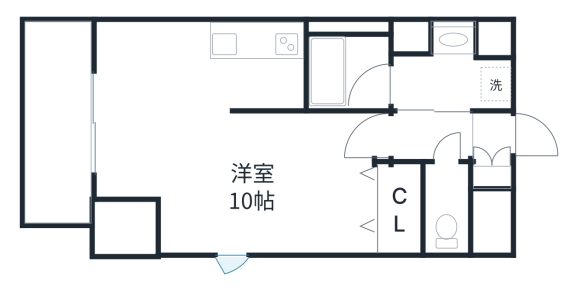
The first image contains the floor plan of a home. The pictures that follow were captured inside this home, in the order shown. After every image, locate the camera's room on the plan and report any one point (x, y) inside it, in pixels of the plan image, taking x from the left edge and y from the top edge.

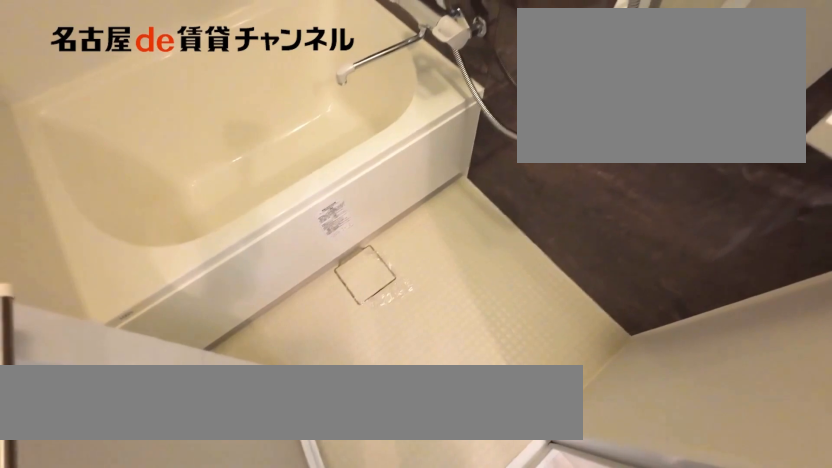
(350, 64)
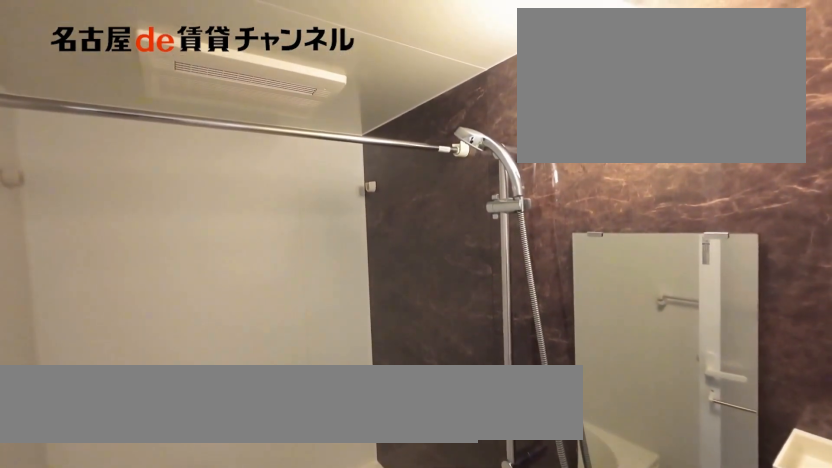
(350, 64)
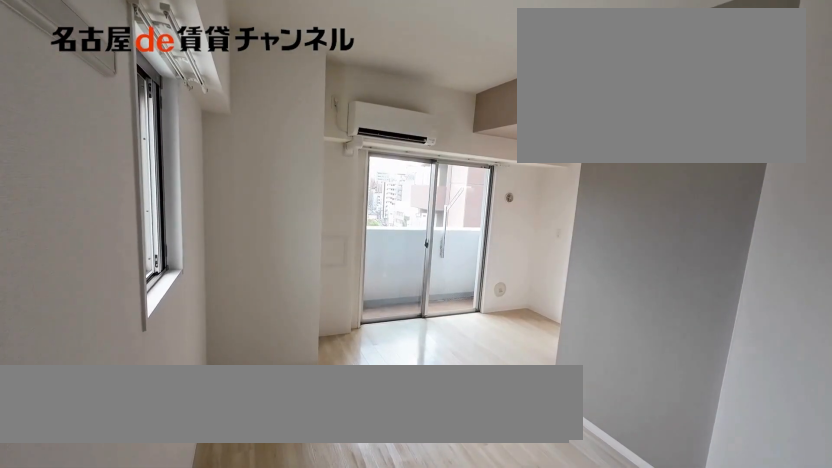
(261, 192)
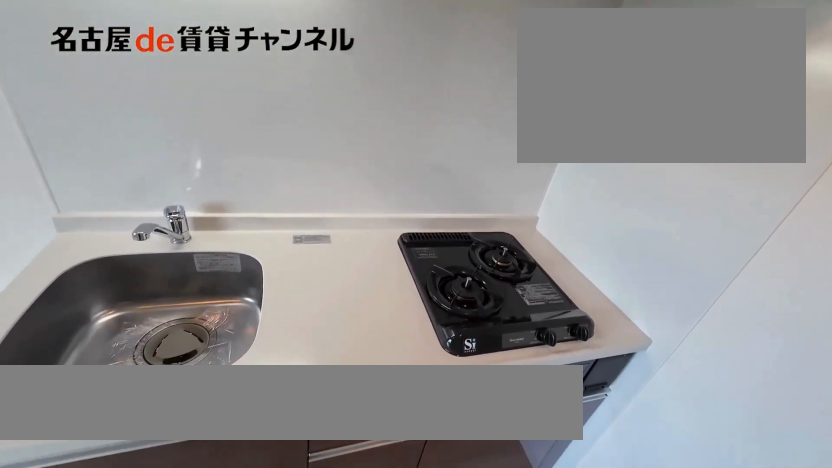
(258, 64)
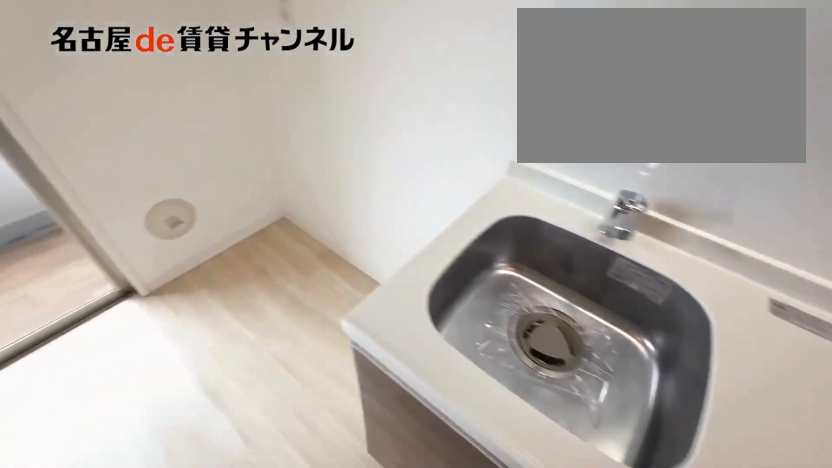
(152, 66)
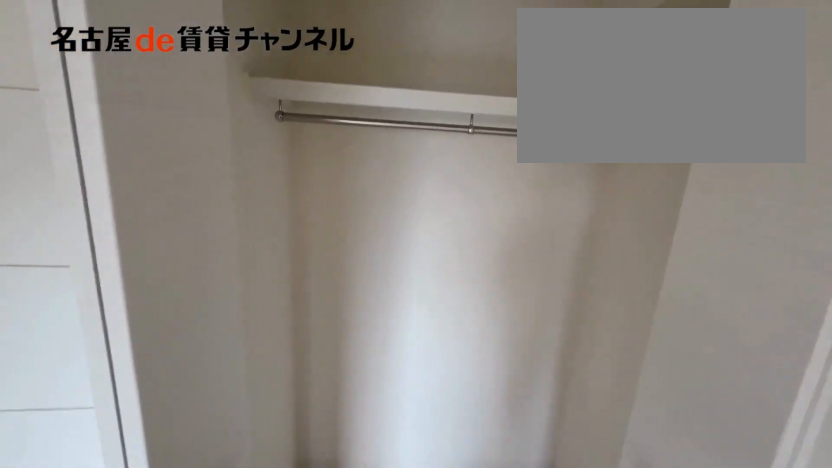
(400, 208)
